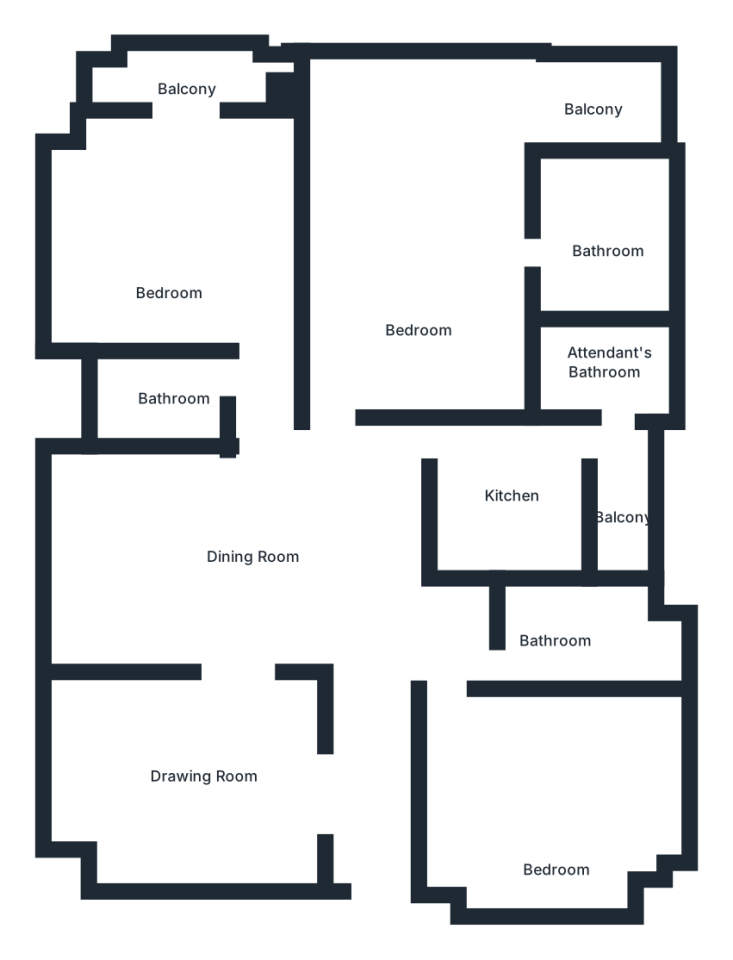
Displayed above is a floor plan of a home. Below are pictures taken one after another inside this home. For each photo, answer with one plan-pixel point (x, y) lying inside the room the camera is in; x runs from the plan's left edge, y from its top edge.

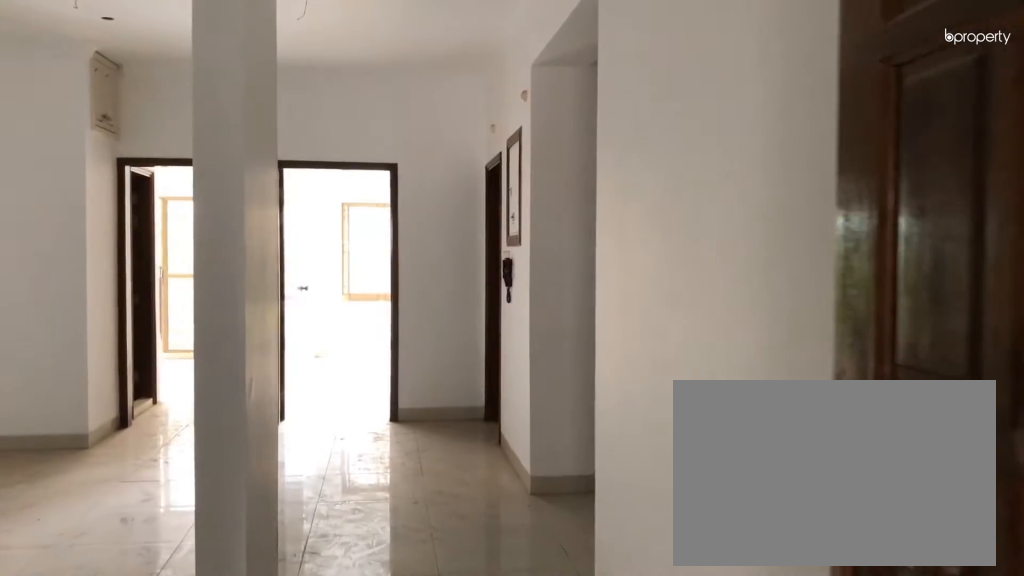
(373, 837)
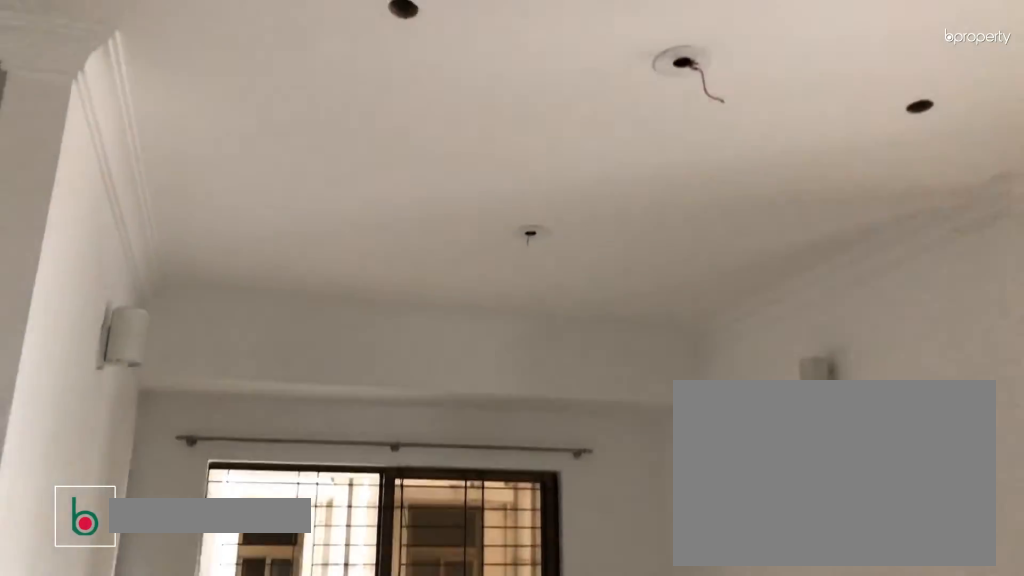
(254, 568)
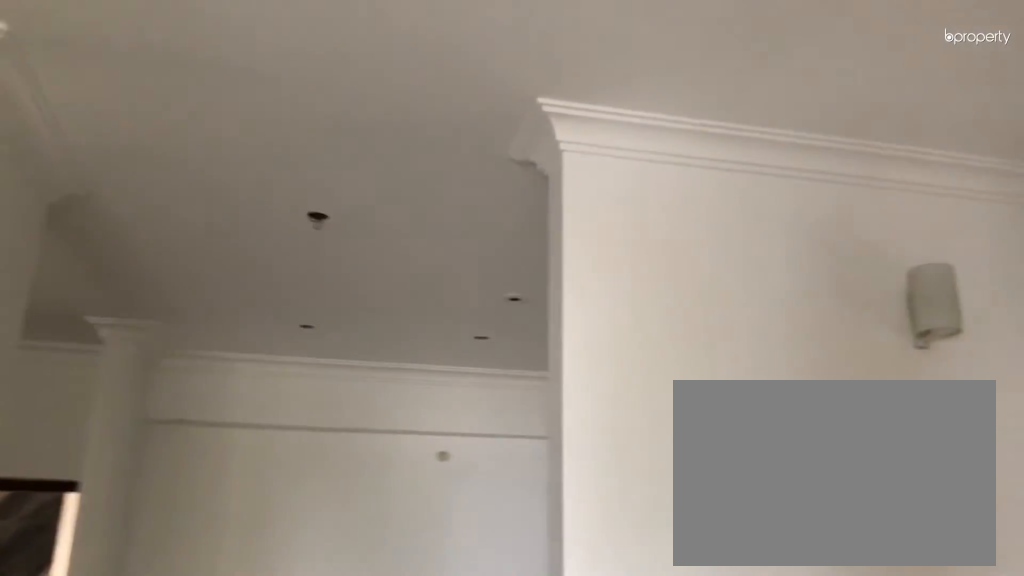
(254, 568)
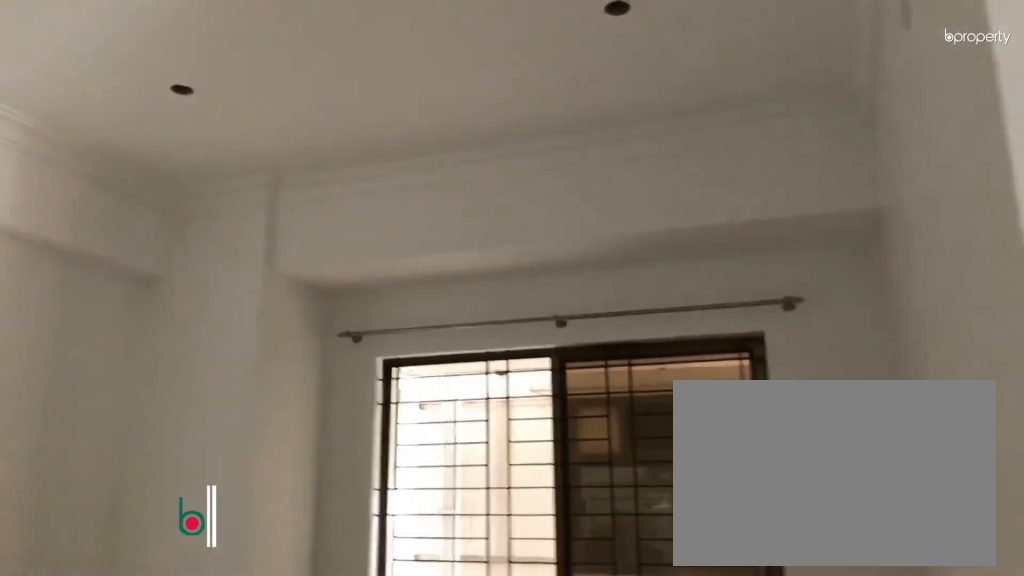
(208, 779)
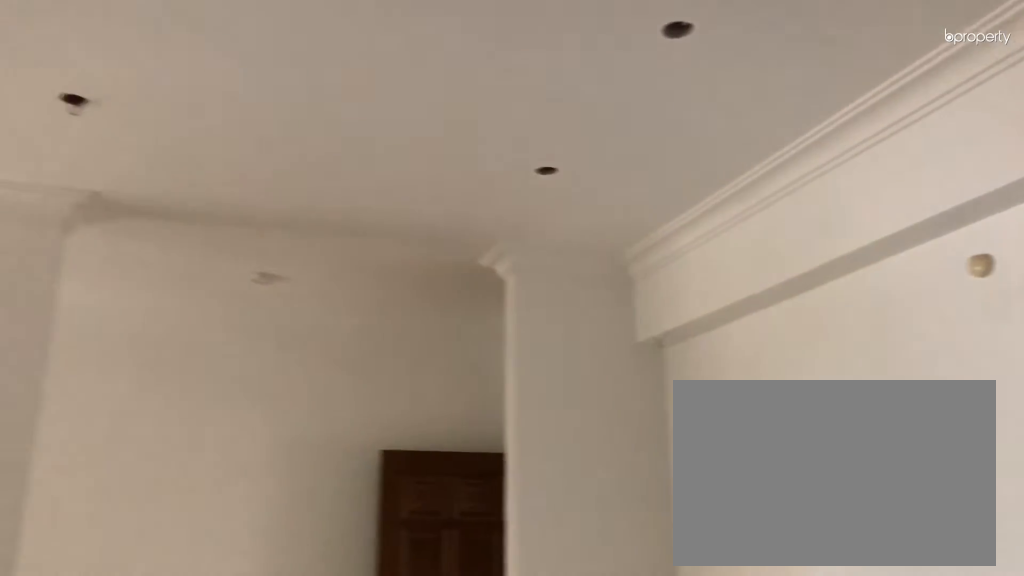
(208, 779)
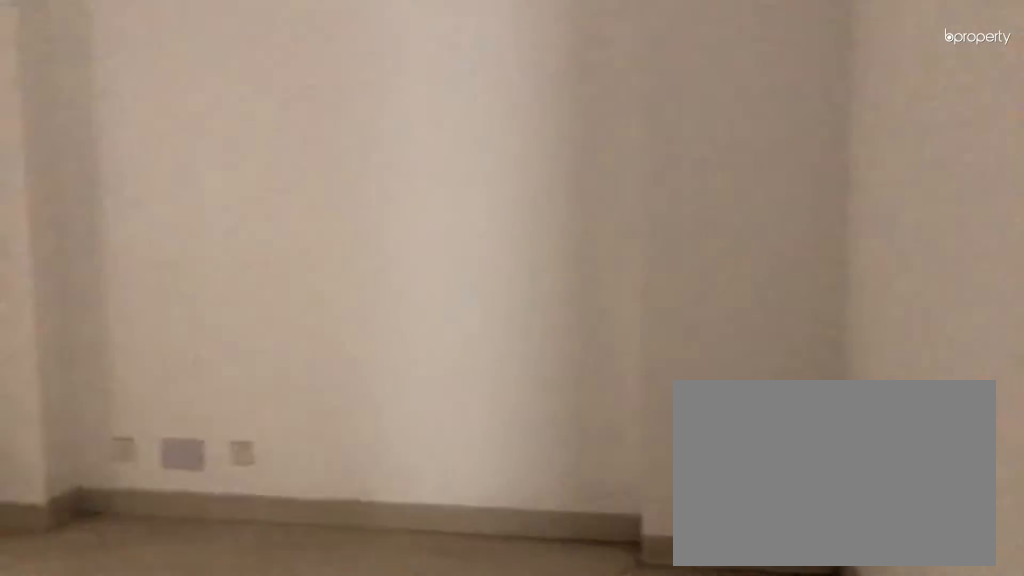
(556, 804)
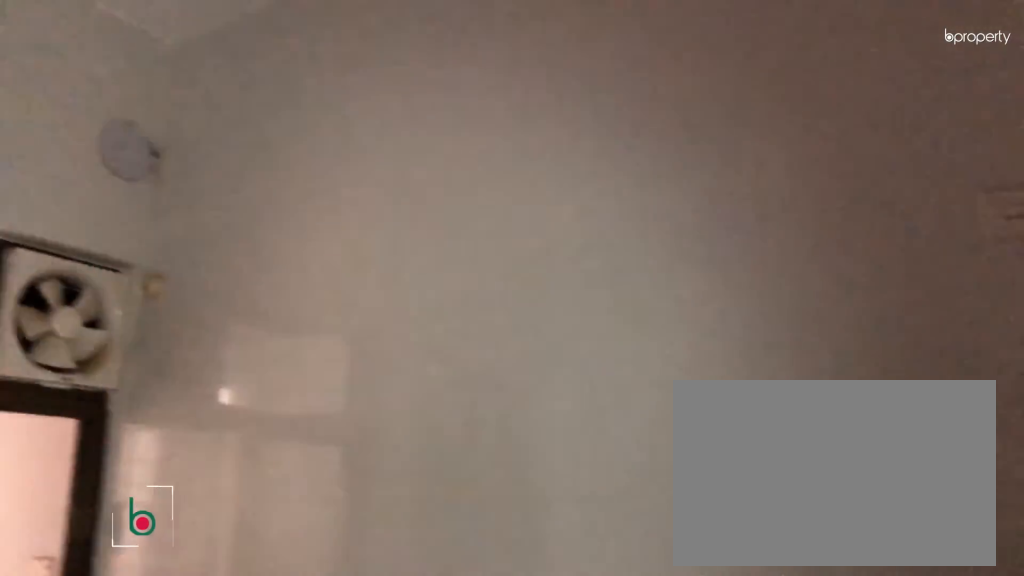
(510, 501)
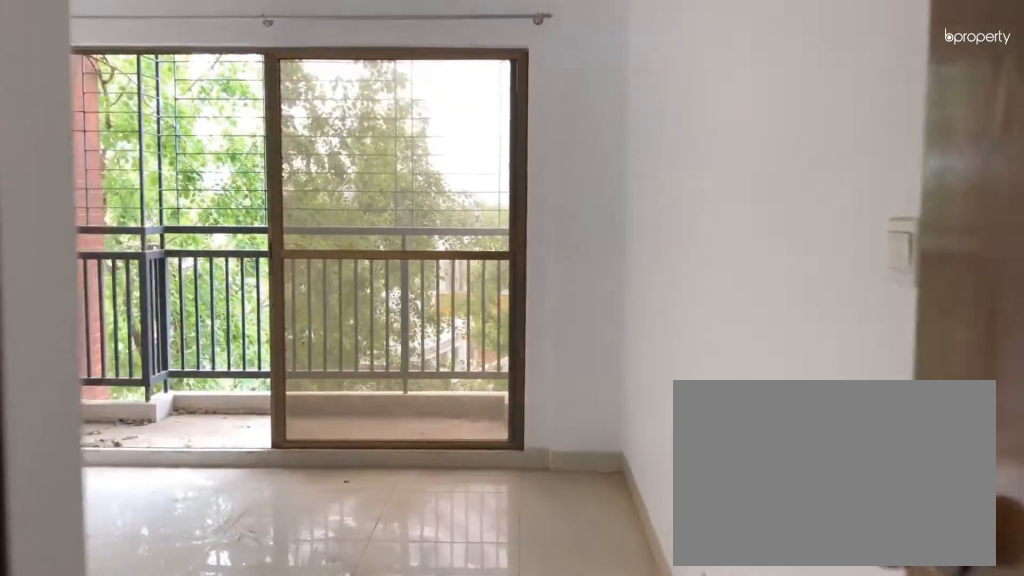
(169, 280)
